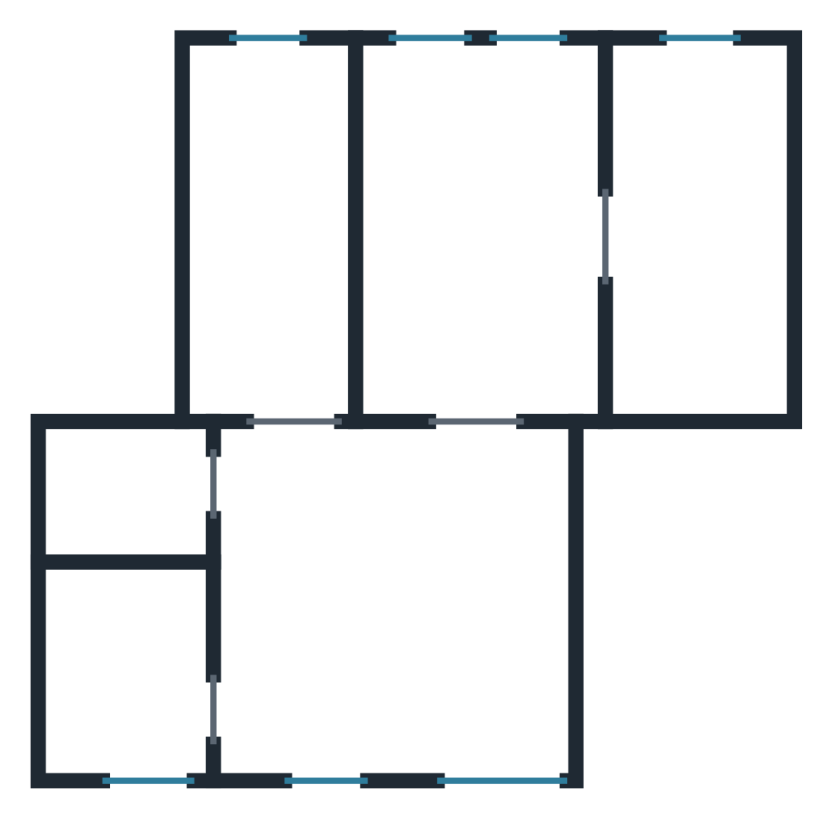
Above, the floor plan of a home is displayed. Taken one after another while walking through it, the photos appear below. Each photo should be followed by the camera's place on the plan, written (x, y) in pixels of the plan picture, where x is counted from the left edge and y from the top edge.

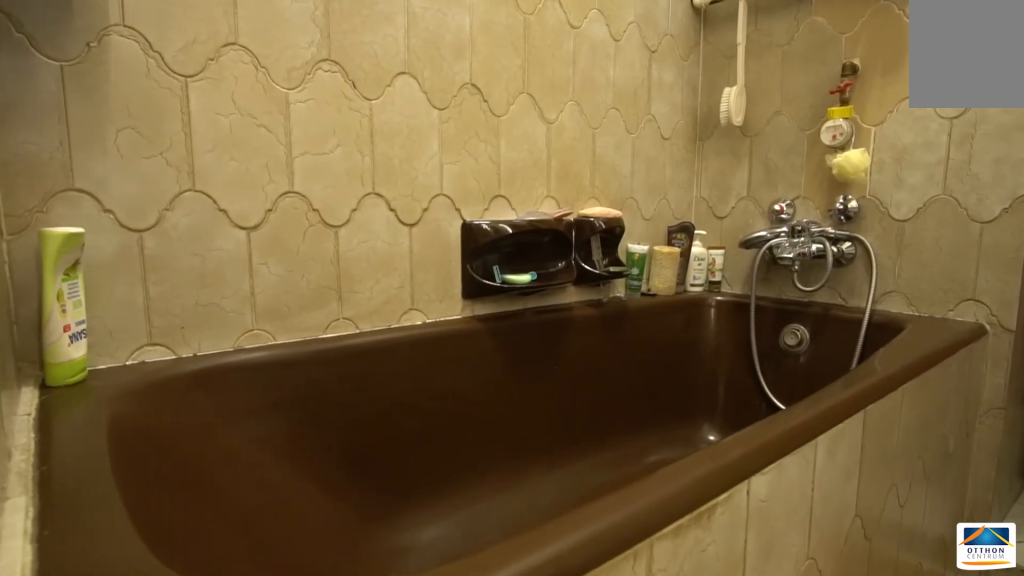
(124, 504)
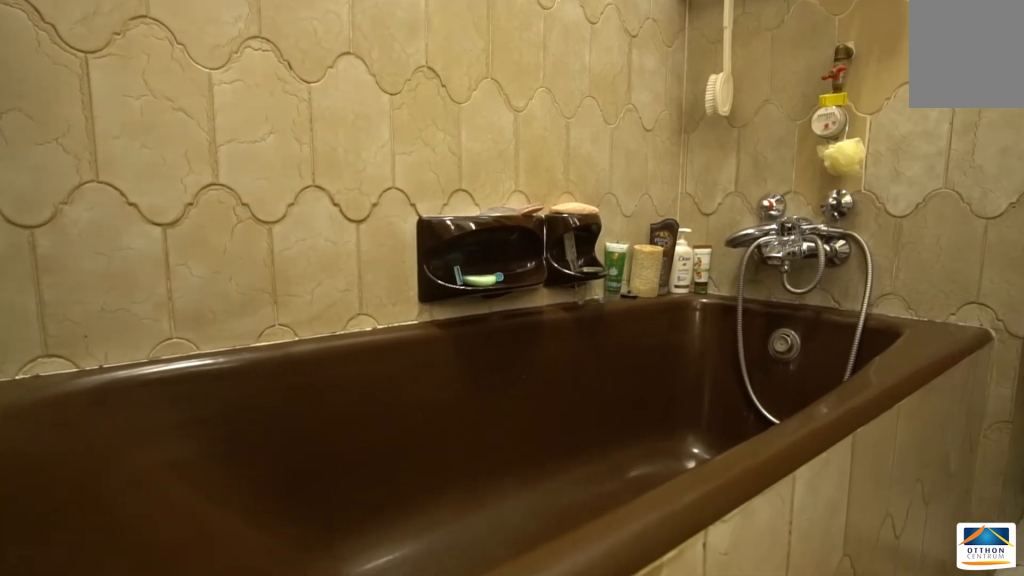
(128, 499)
